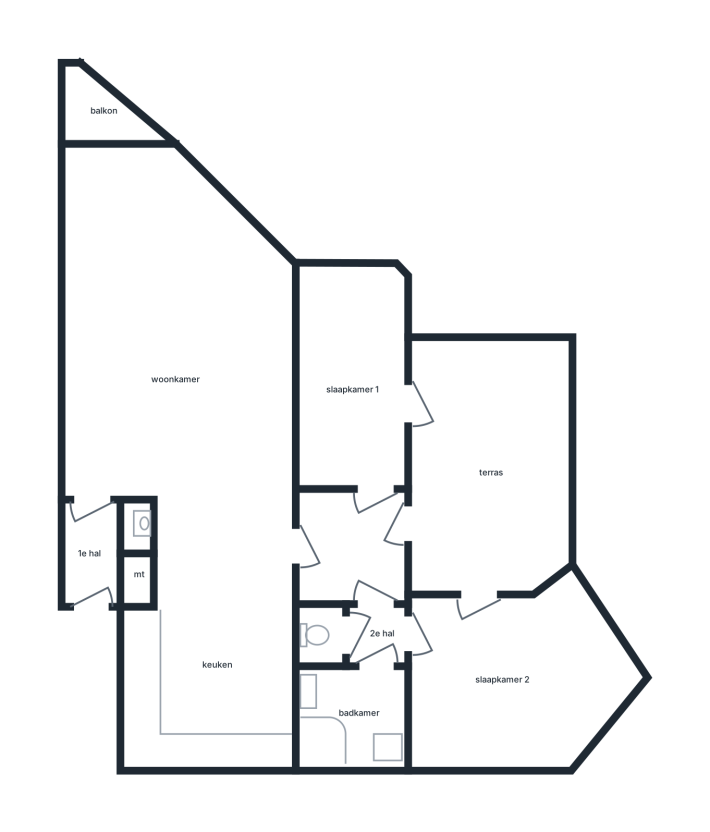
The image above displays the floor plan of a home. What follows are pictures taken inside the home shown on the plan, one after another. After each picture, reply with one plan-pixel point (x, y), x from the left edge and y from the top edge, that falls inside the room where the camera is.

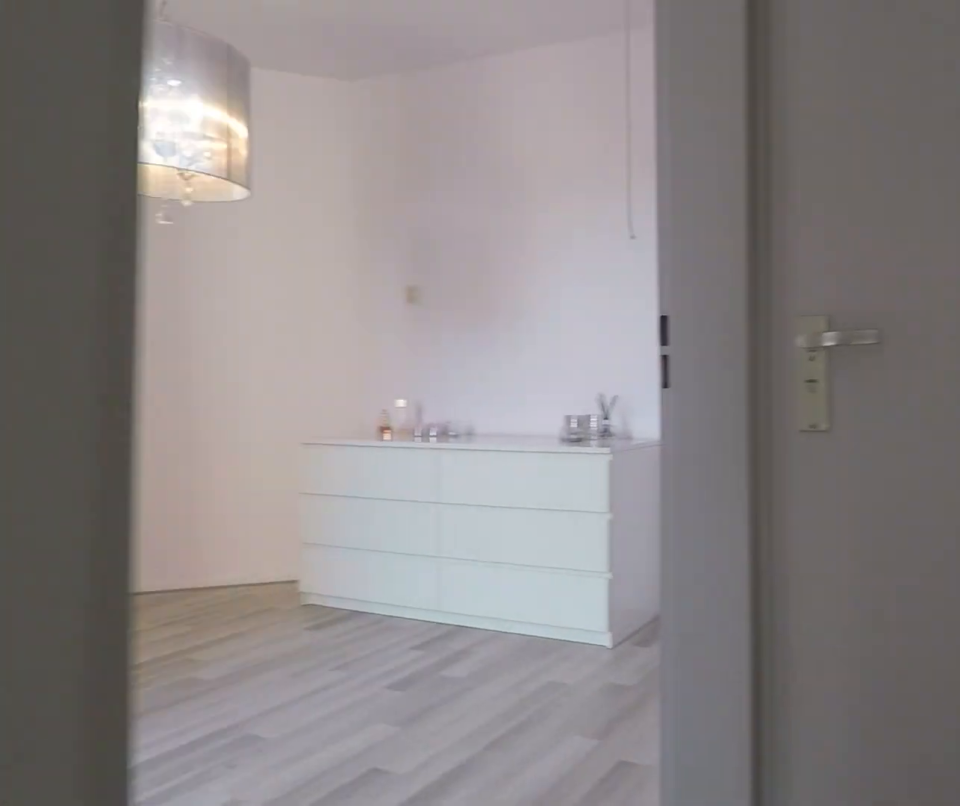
(357, 566)
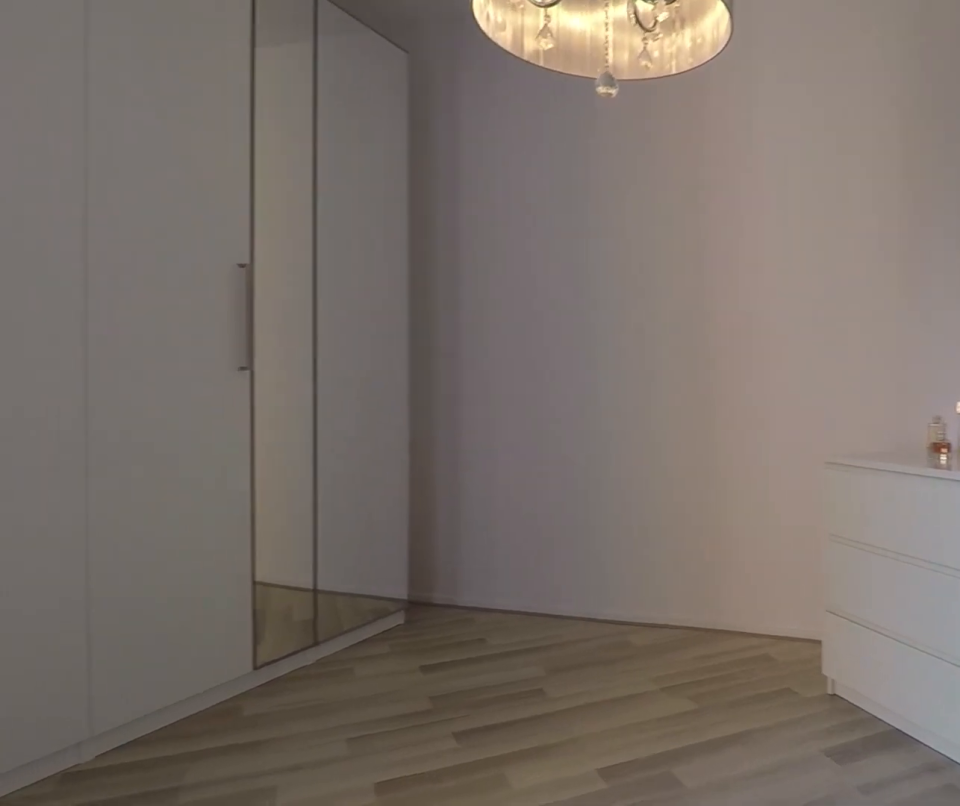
(513, 679)
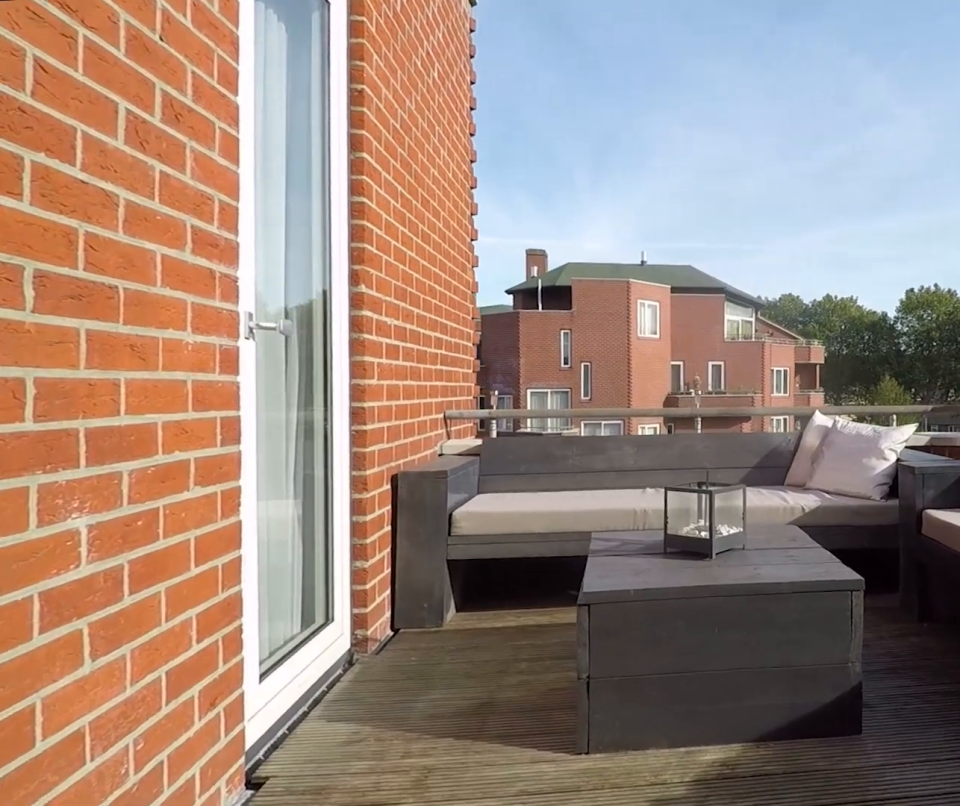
(490, 462)
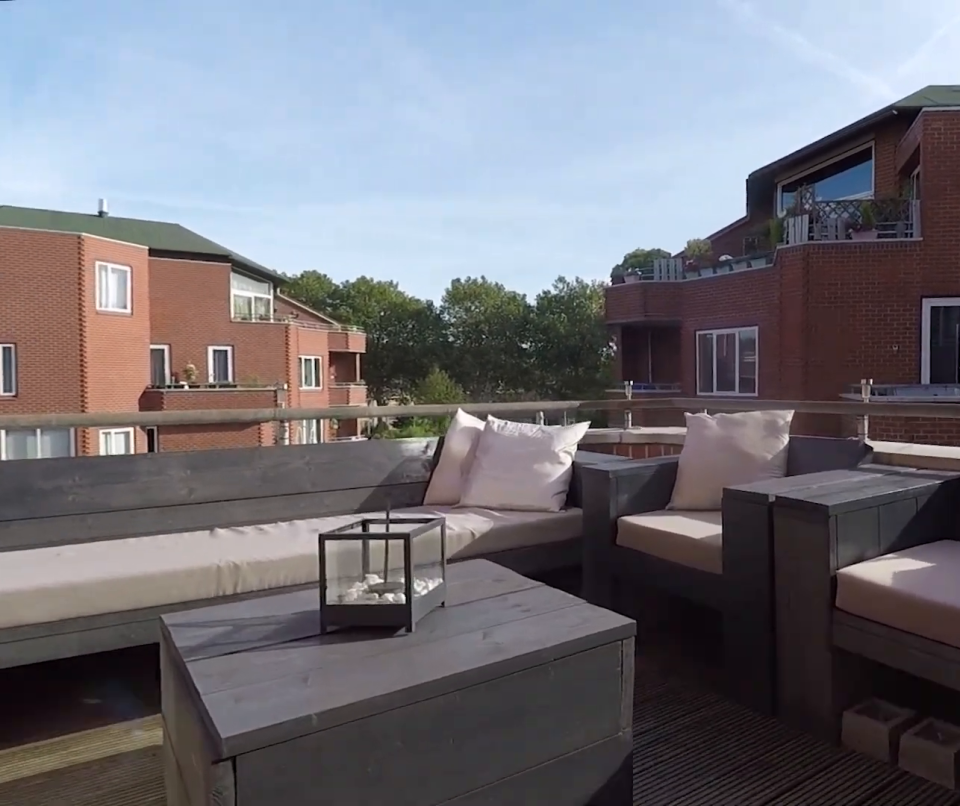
(490, 462)
